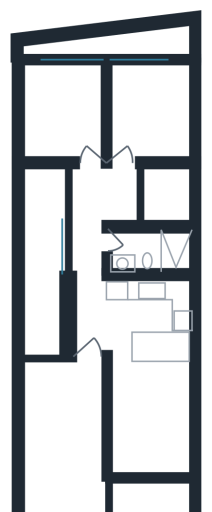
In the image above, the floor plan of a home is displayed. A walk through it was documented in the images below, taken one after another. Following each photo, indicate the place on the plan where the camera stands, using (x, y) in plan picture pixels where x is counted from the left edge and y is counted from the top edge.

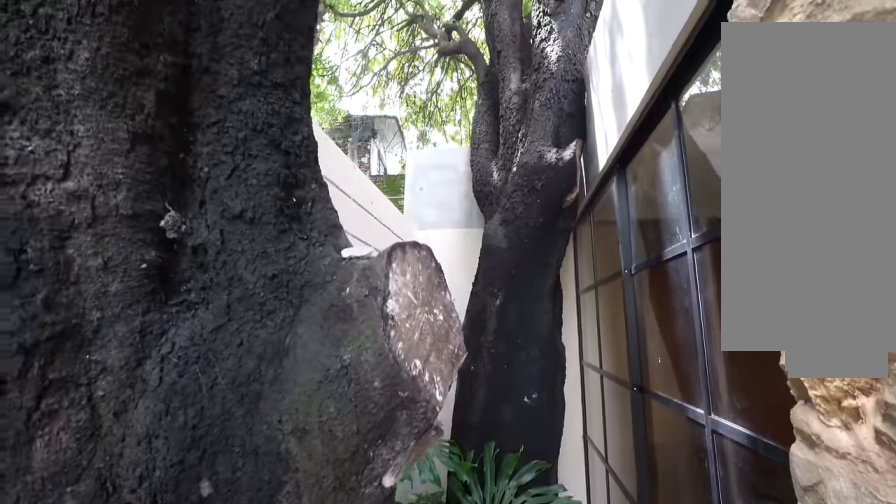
(52, 293)
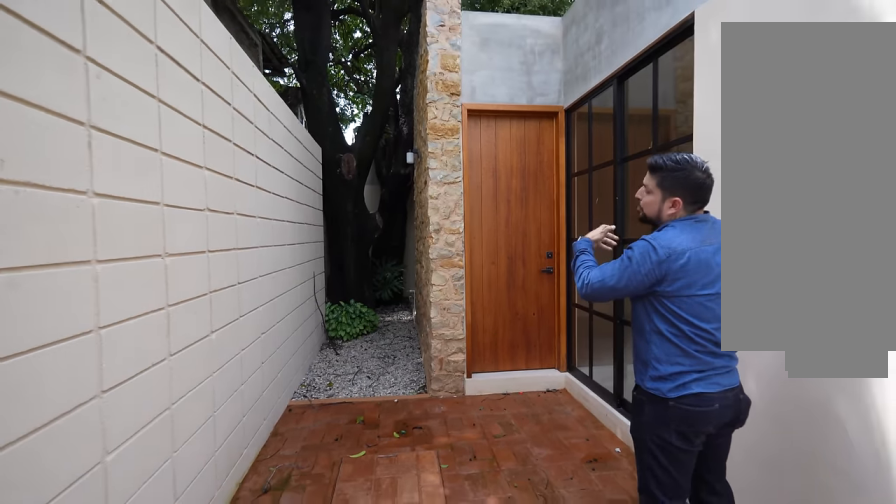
(48, 394)
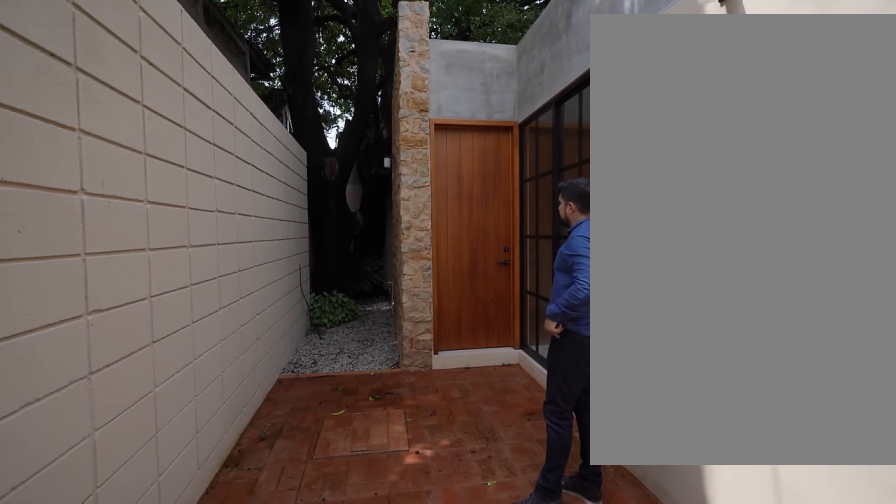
(64, 444)
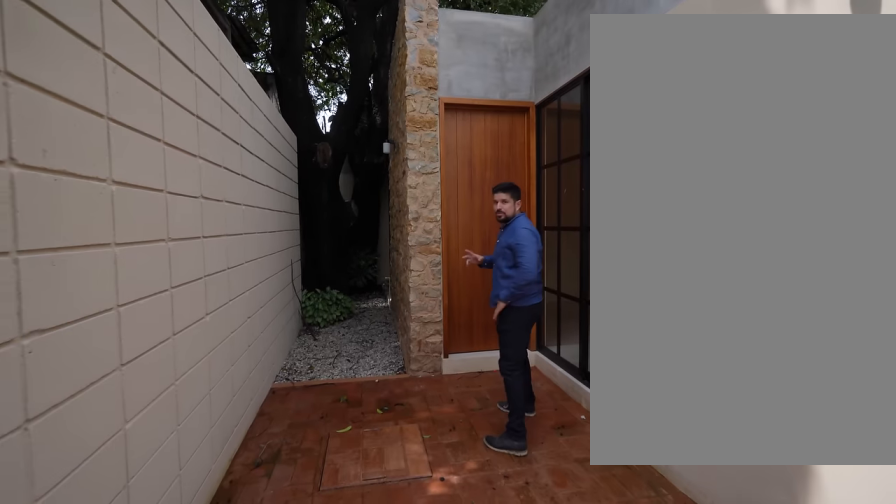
(64, 445)
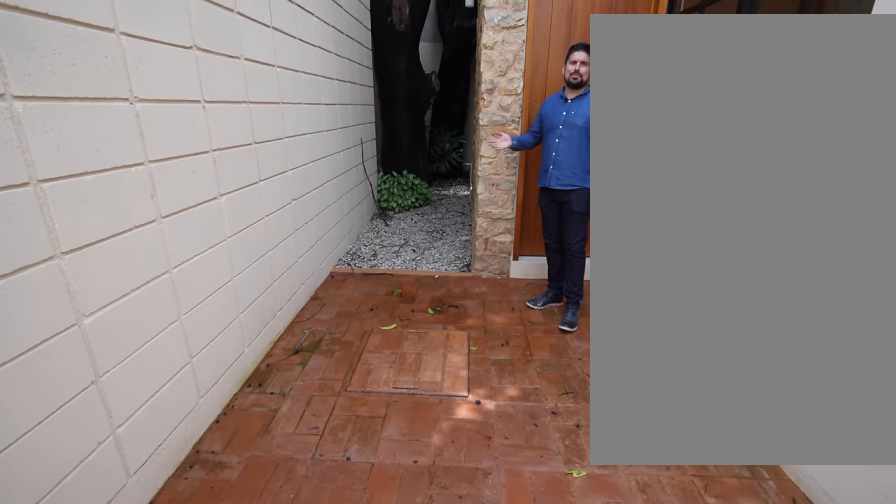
(72, 388)
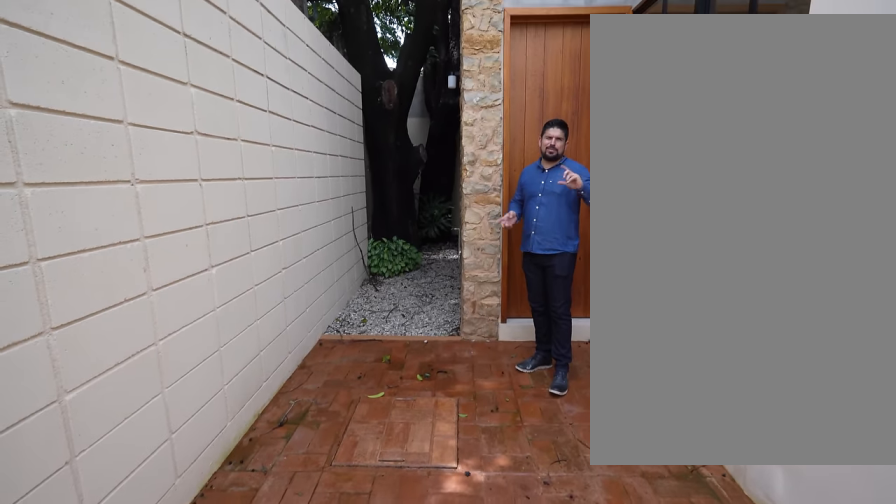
(64, 414)
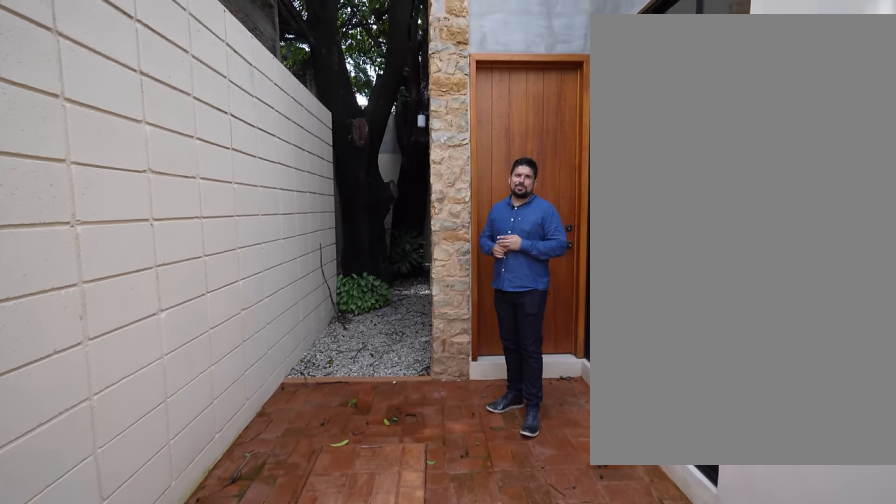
(60, 441)
